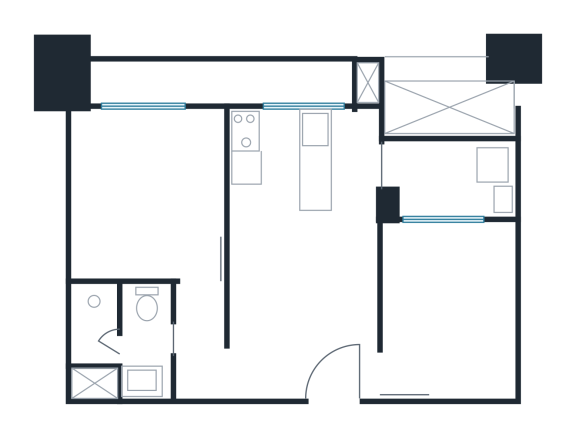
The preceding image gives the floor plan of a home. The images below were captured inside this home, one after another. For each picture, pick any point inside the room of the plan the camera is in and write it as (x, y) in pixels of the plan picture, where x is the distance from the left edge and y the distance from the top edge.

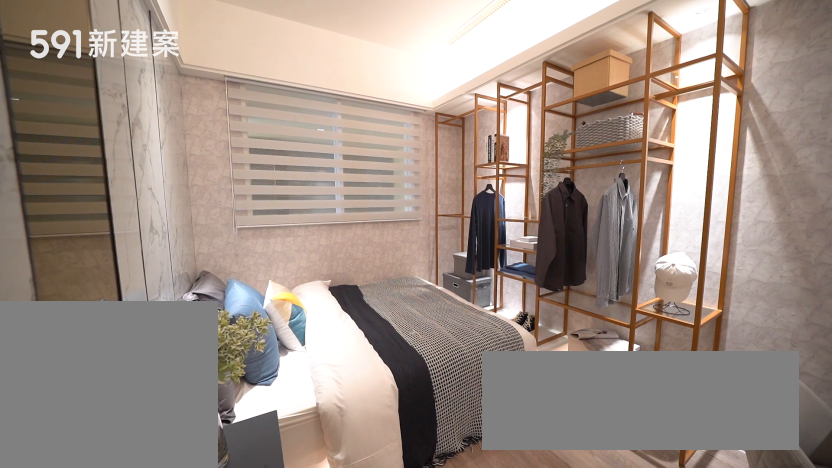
(452, 305)
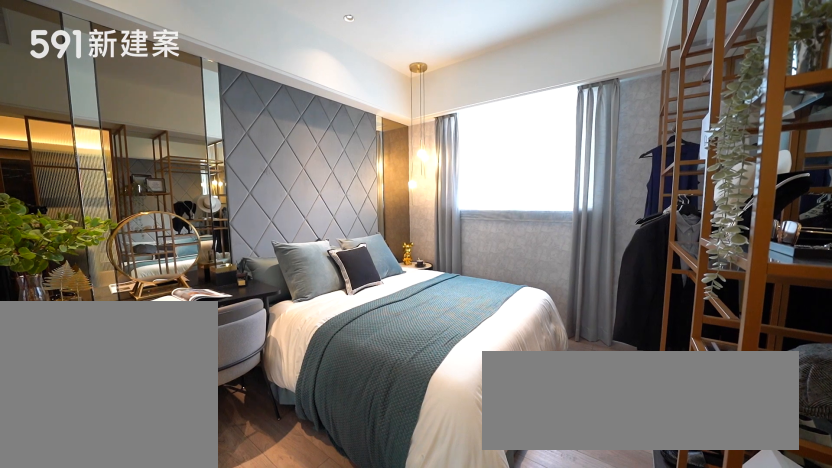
(147, 192)
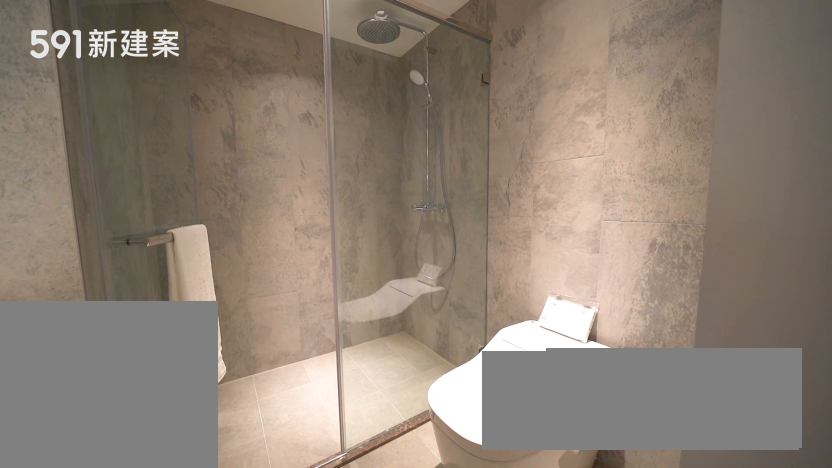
(119, 341)
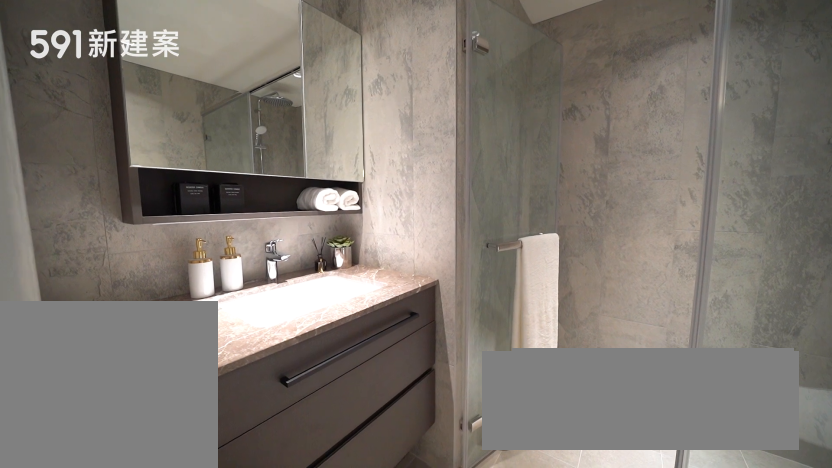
(119, 341)
